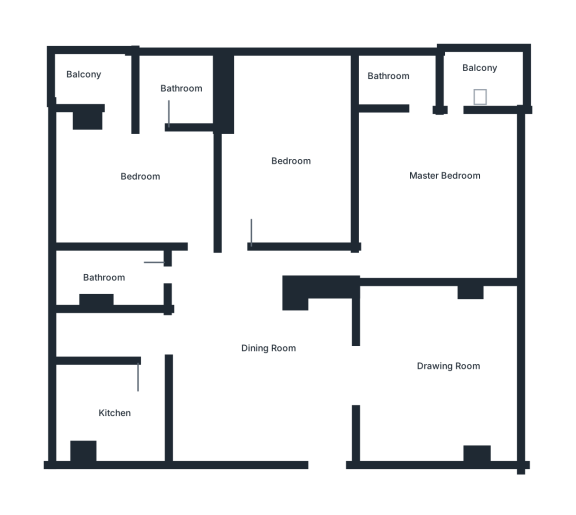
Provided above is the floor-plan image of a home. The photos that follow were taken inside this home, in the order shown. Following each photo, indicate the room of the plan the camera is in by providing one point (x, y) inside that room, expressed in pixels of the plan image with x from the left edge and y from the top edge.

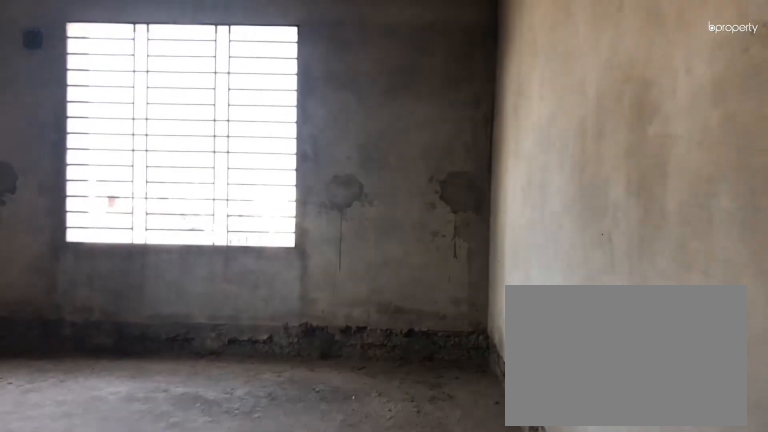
(379, 252)
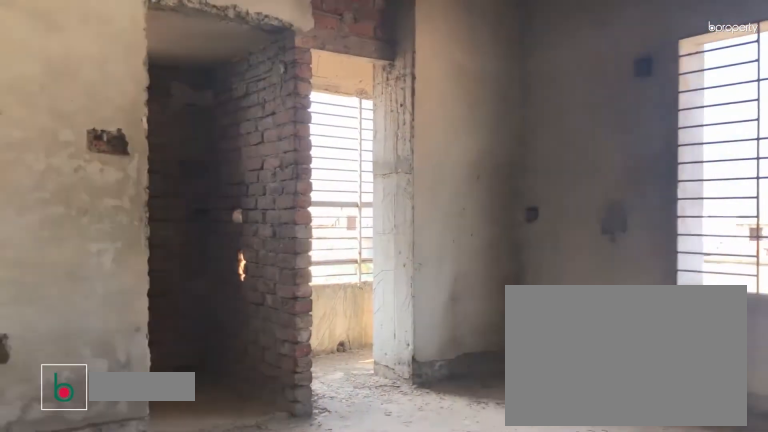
(445, 179)
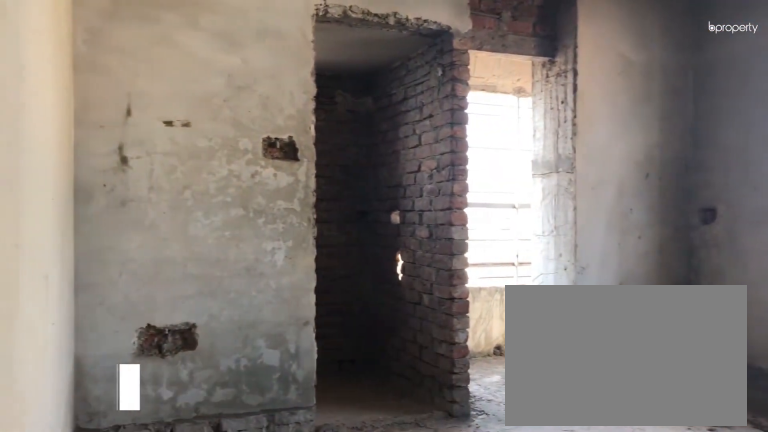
(445, 179)
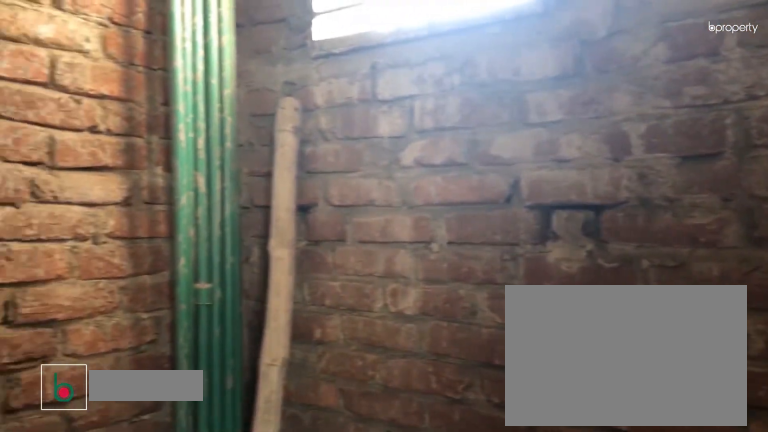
(399, 79)
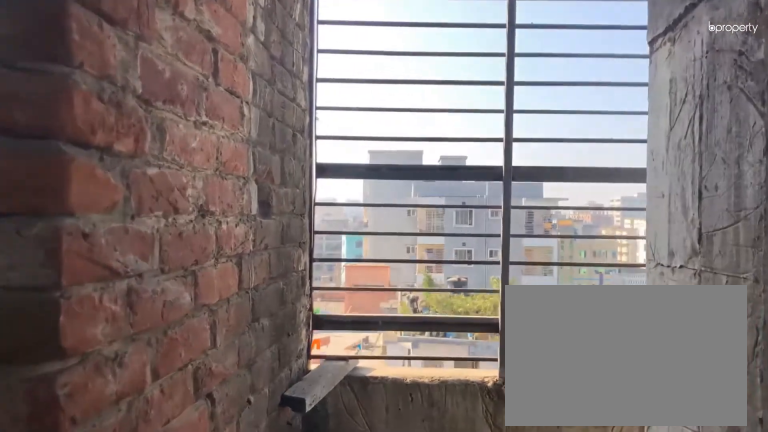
(450, 117)
